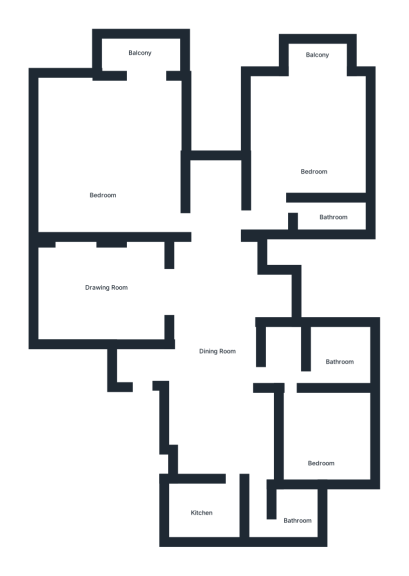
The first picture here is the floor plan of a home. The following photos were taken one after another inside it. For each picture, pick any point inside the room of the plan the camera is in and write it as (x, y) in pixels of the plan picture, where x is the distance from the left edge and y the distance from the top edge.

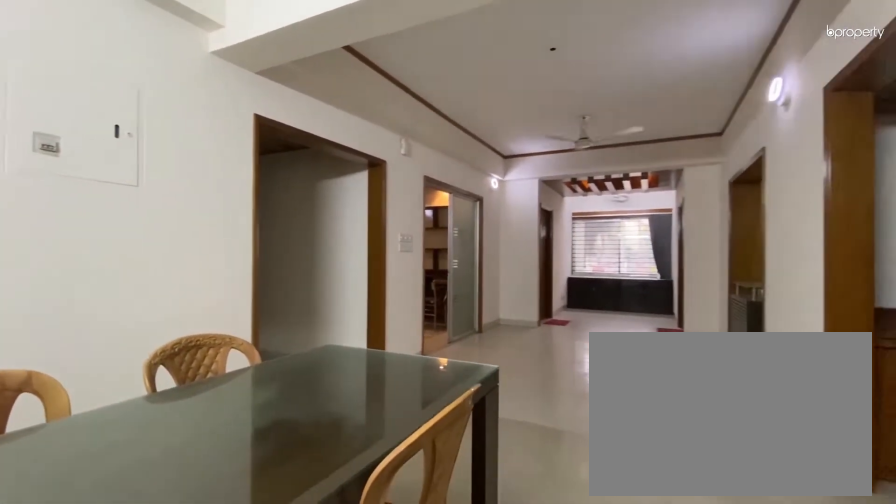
(216, 352)
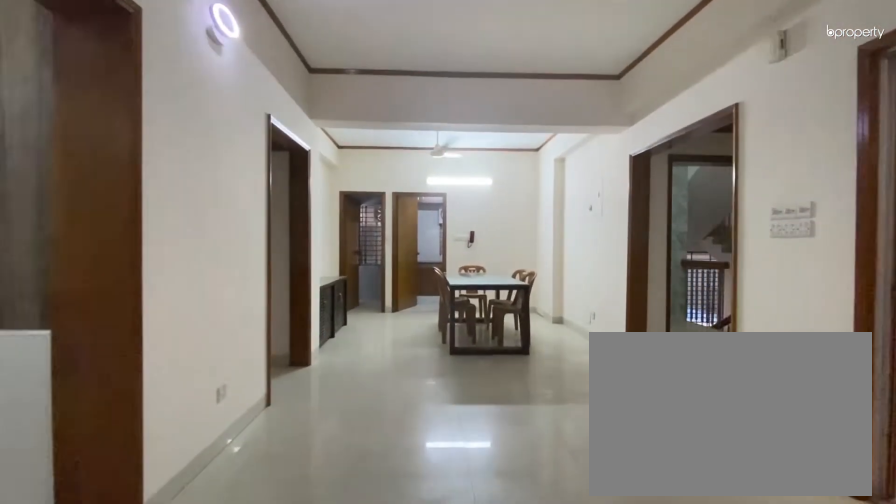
(216, 352)
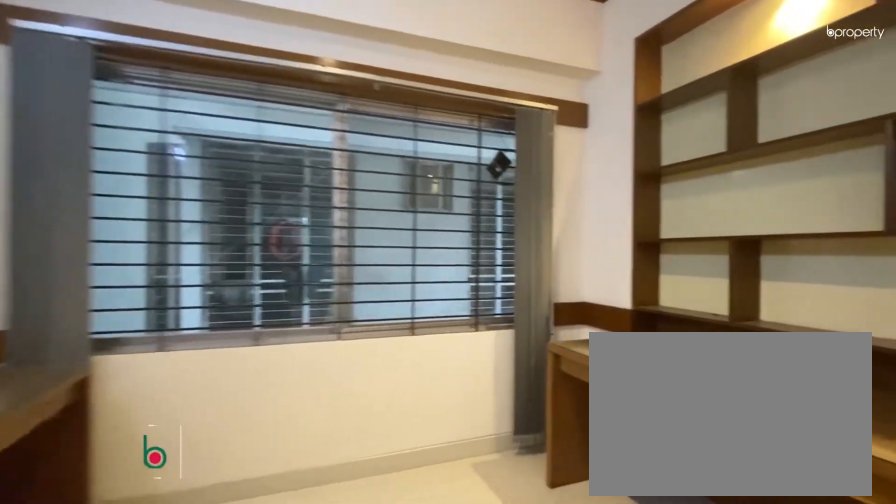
(110, 284)
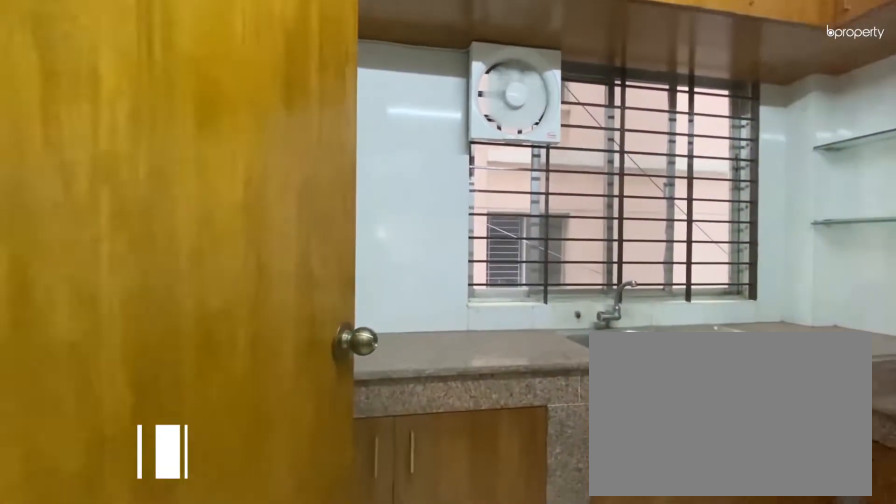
(201, 509)
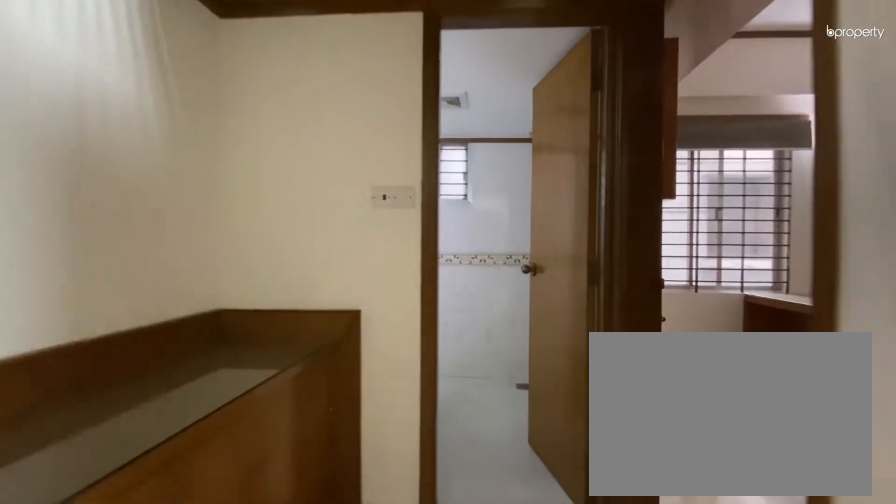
(281, 371)
